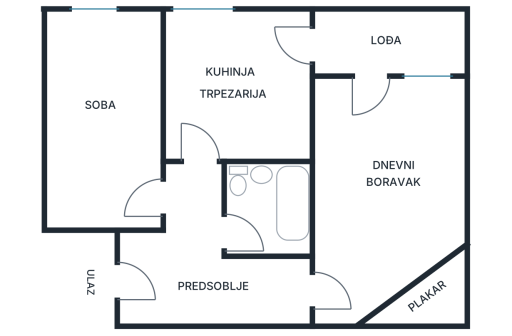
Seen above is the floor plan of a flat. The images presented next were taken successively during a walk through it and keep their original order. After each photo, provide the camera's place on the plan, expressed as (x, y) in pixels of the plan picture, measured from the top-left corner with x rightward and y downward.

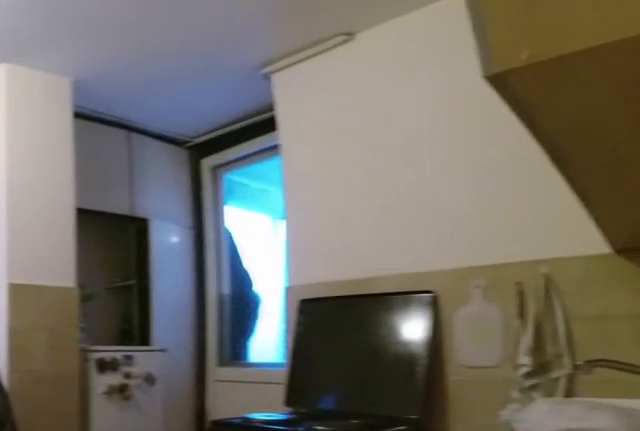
(186, 146)
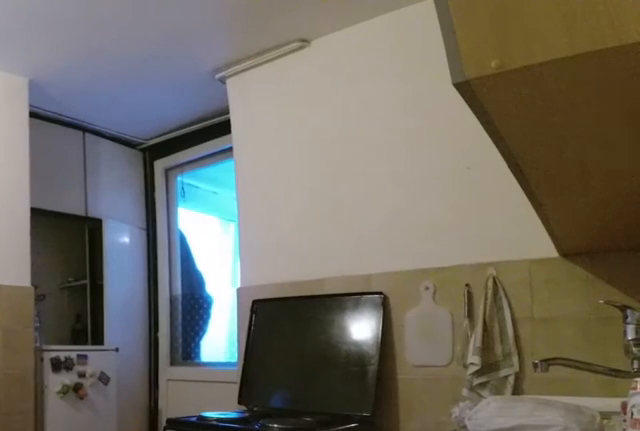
(183, 143)
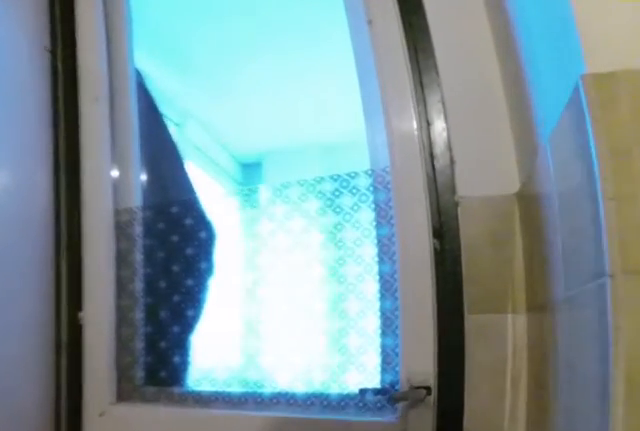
(256, 82)
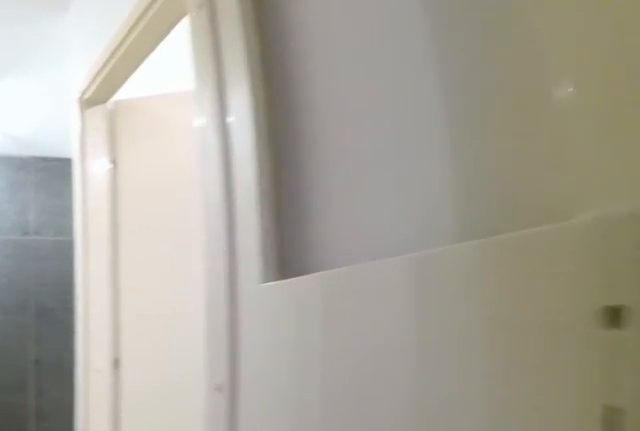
(200, 129)
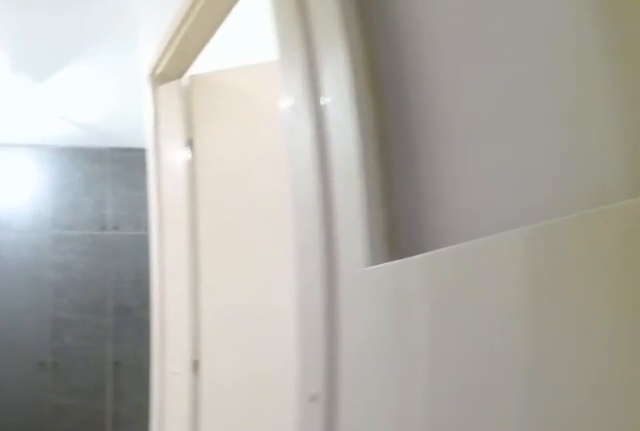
(196, 138)
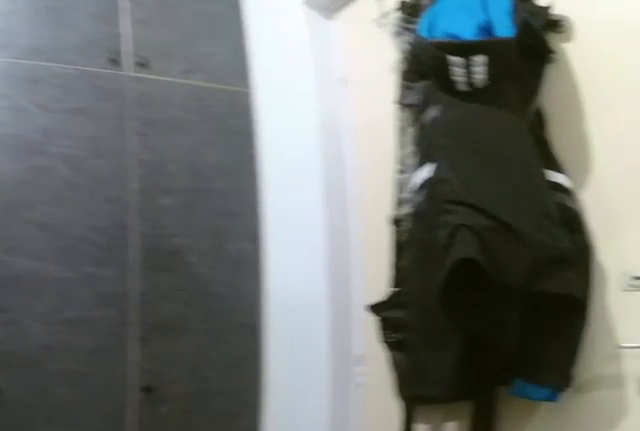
(200, 243)
